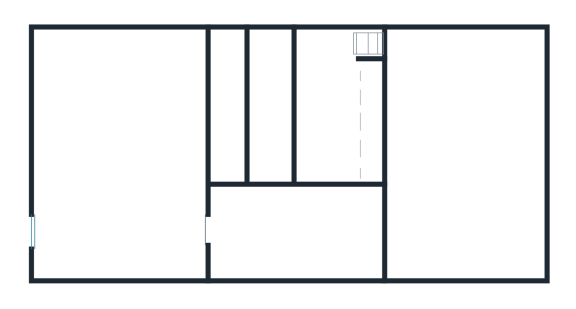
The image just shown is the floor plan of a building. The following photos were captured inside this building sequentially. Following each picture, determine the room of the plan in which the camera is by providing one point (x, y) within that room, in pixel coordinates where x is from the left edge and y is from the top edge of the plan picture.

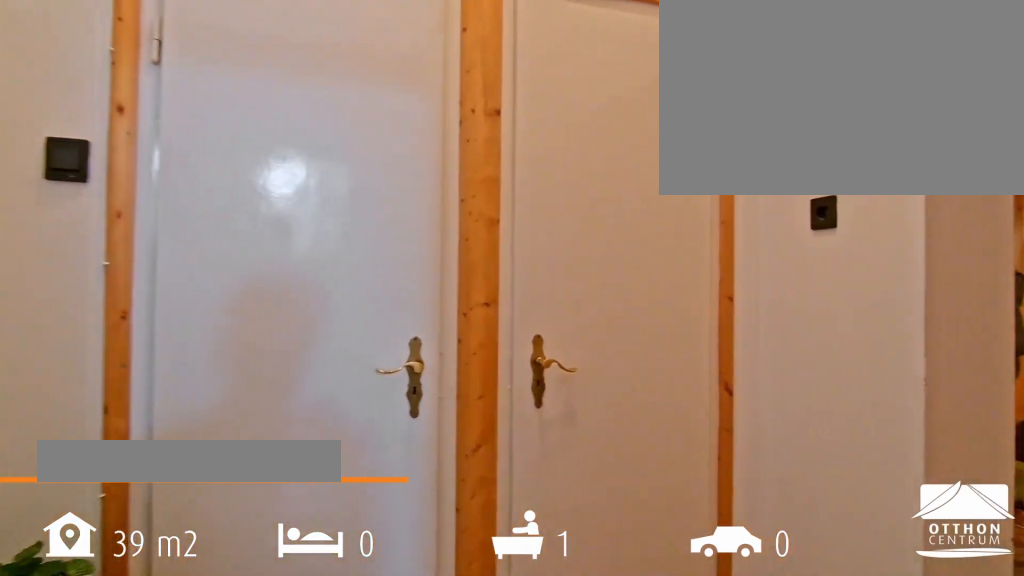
(296, 236)
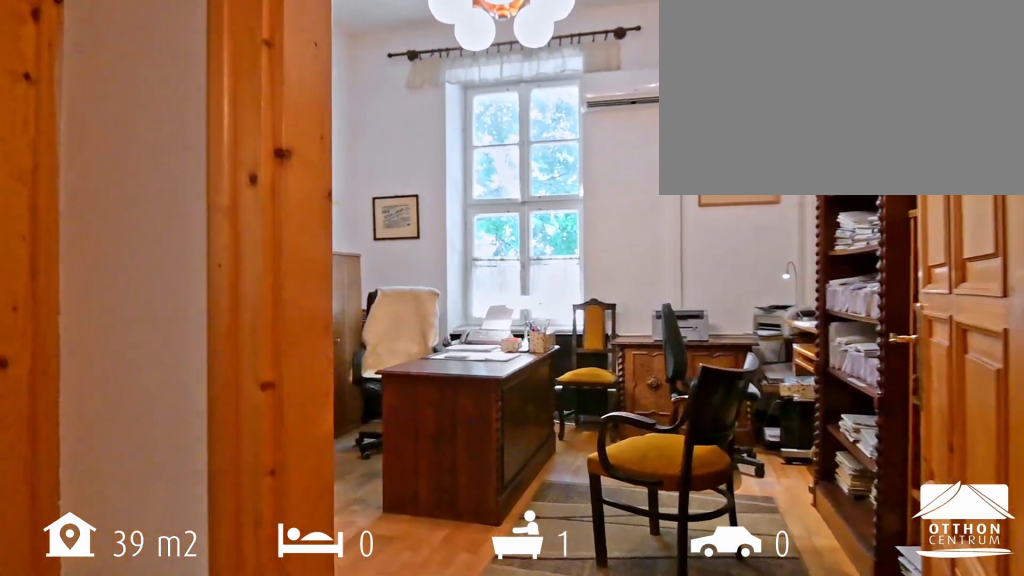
(296, 236)
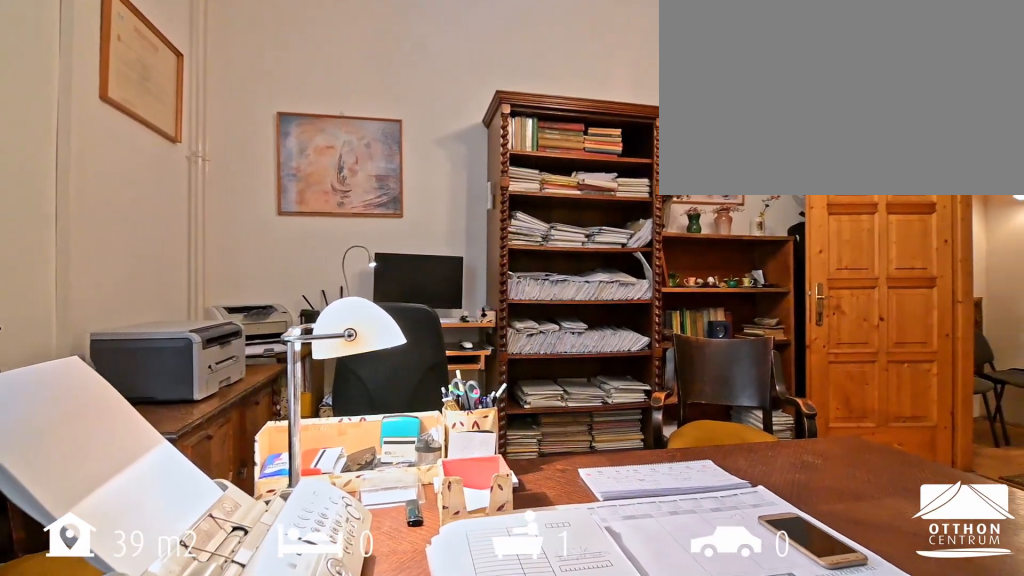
(468, 149)
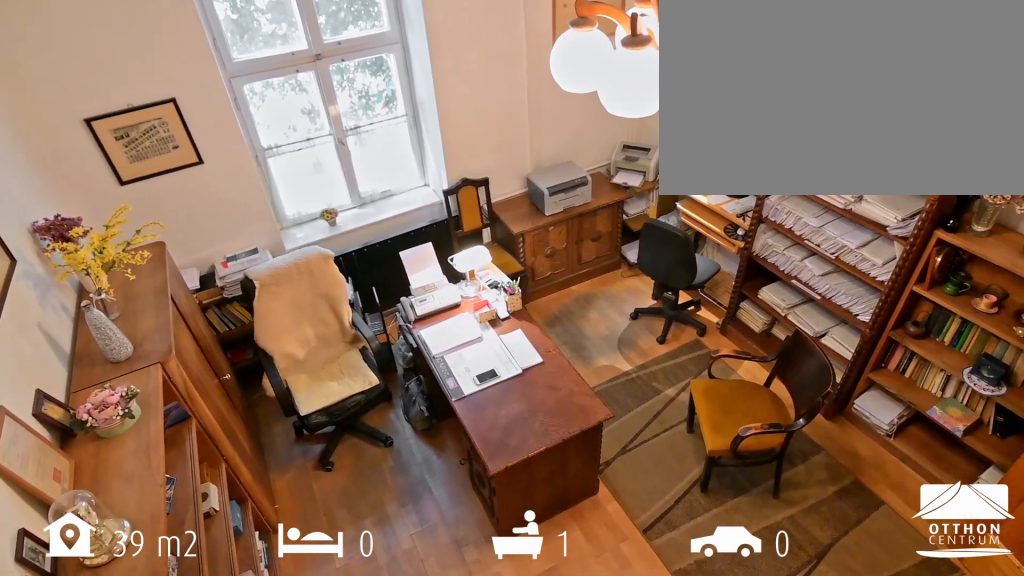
(468, 150)
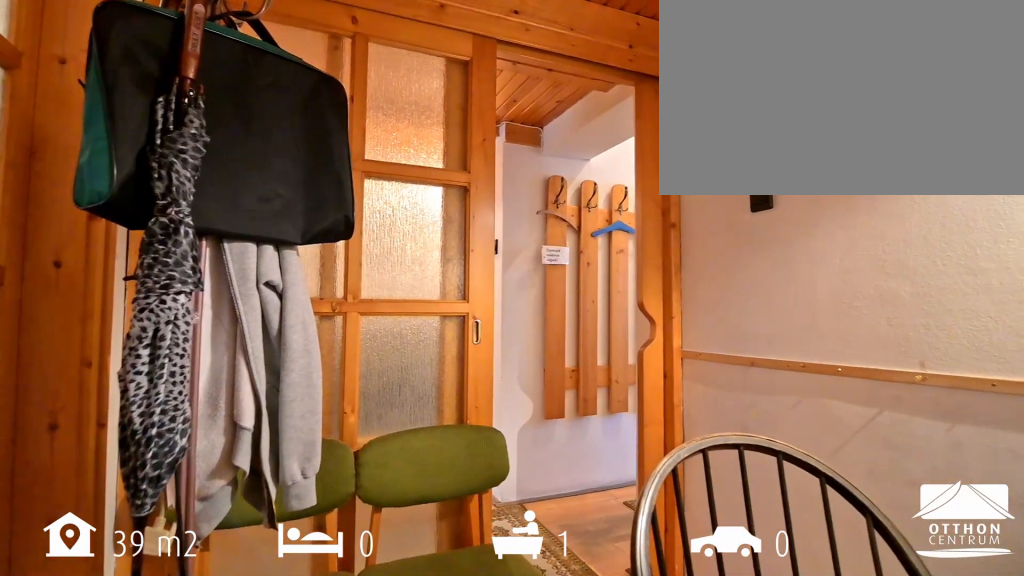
(332, 114)
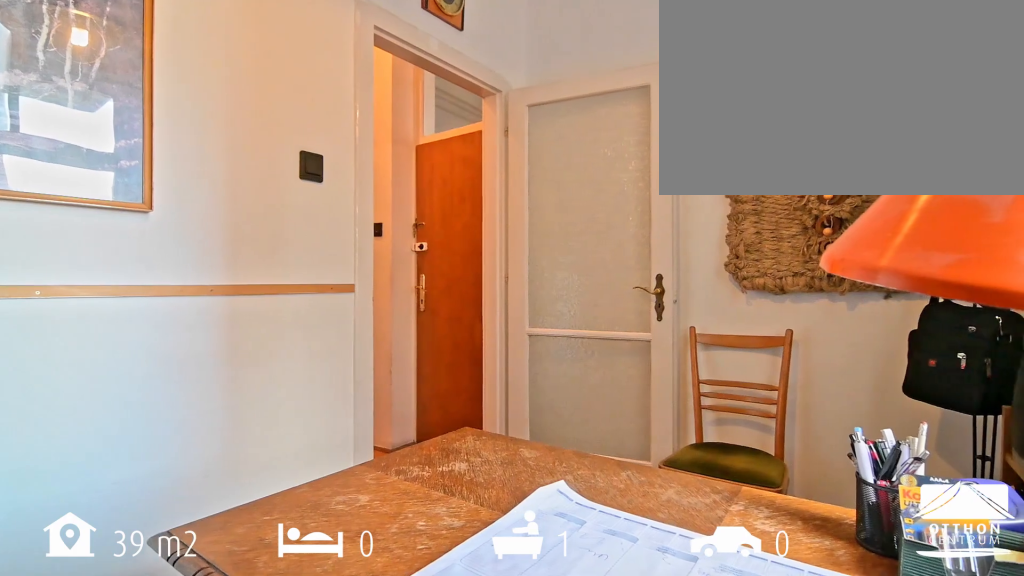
(169, 141)
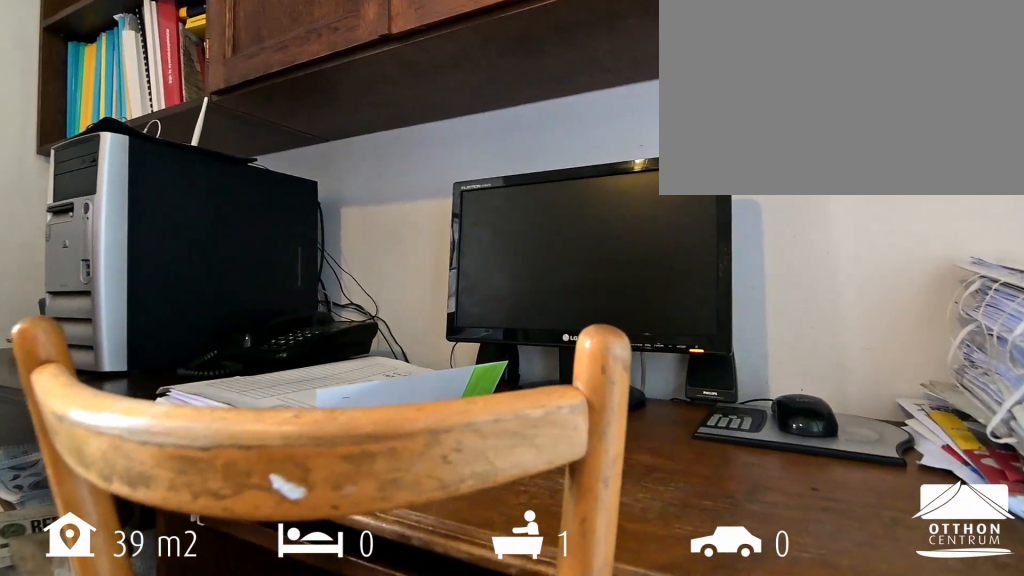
(119, 152)
